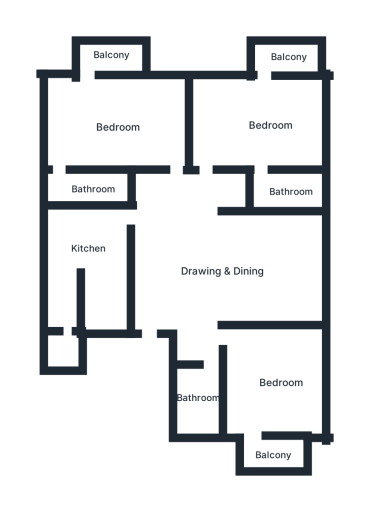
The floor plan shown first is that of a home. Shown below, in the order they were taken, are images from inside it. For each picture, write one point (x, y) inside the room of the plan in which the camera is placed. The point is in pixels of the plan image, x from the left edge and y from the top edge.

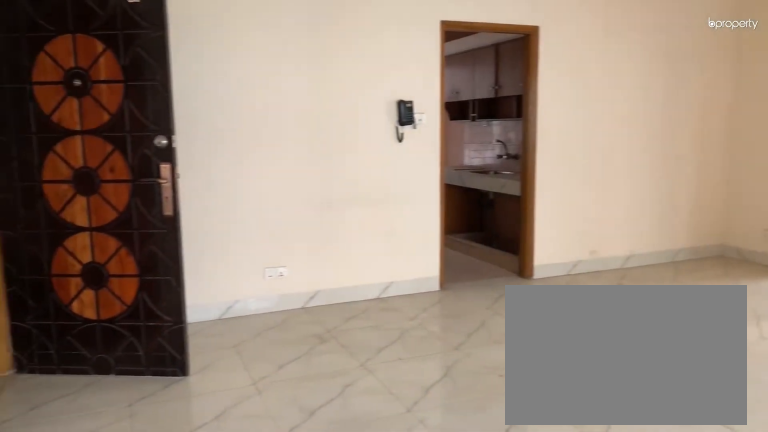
(224, 266)
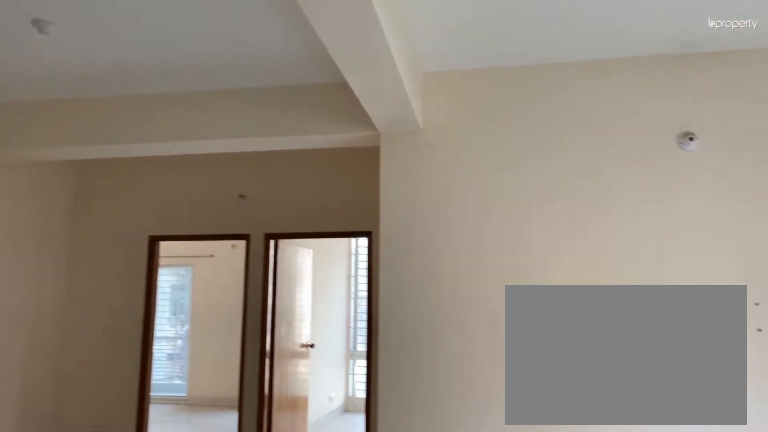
(224, 266)
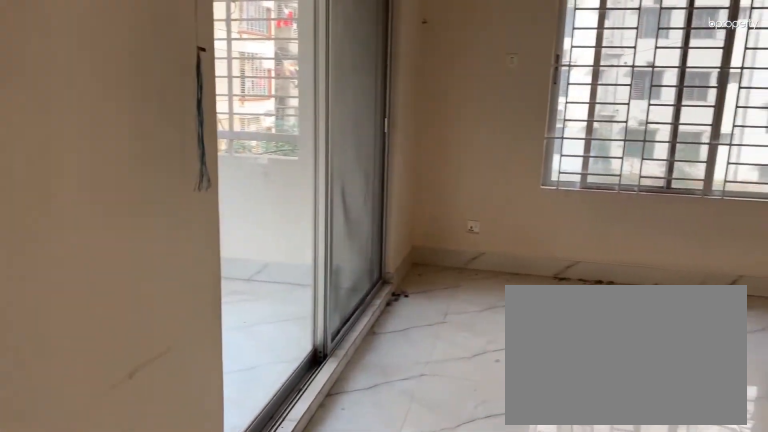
(251, 130)
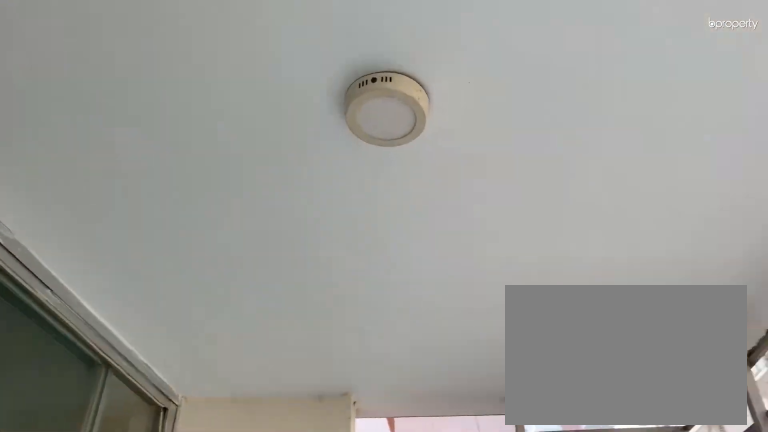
(284, 61)
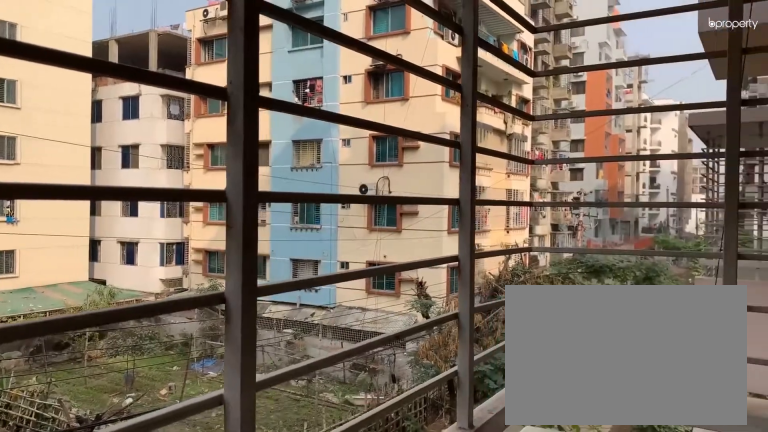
(115, 57)
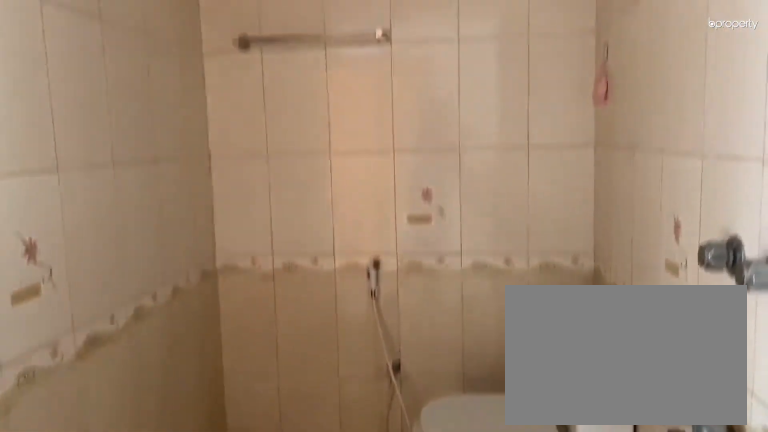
(102, 191)
